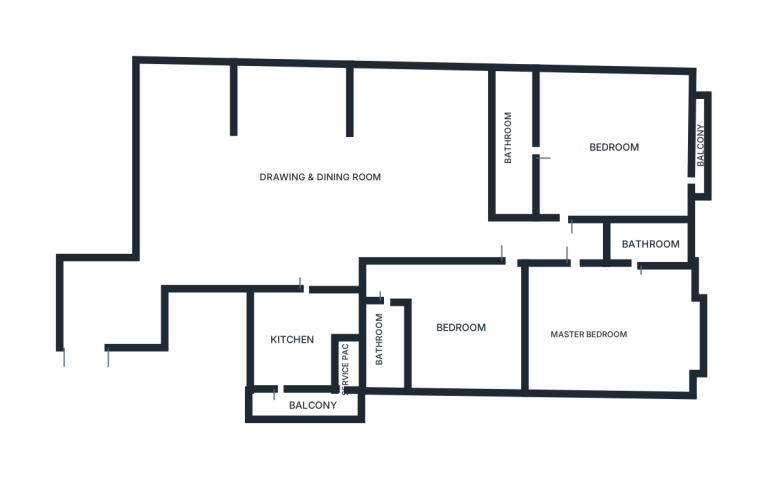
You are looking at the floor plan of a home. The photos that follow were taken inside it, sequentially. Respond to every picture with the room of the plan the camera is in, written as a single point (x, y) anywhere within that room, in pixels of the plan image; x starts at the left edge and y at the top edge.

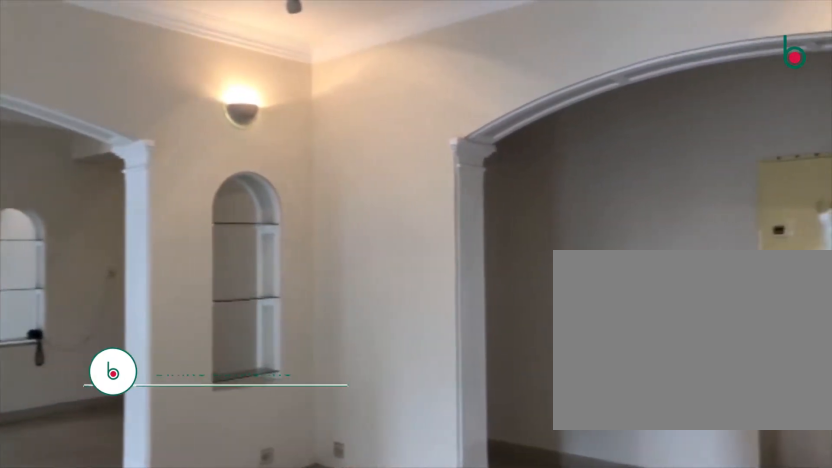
(247, 196)
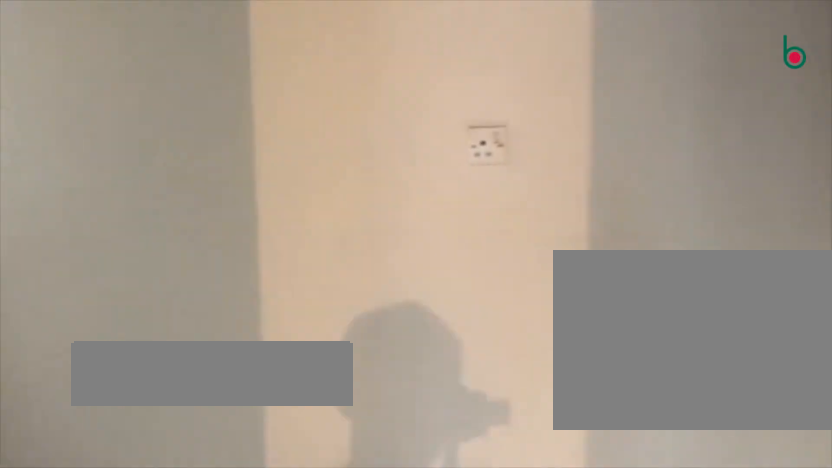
(288, 393)
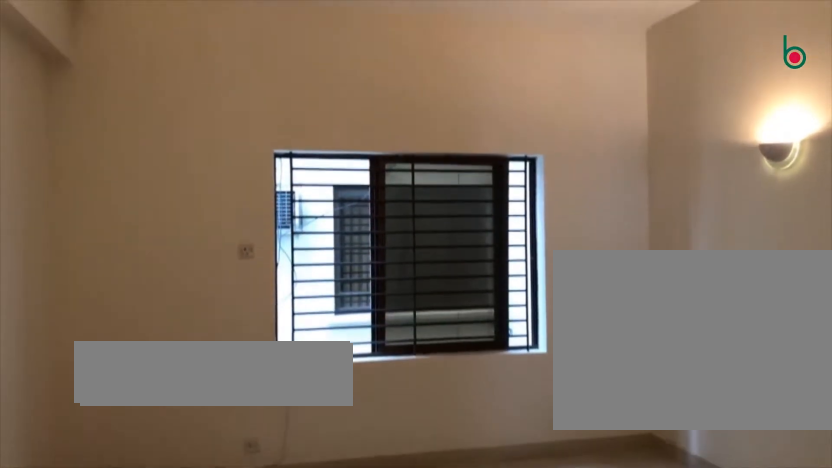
(457, 308)
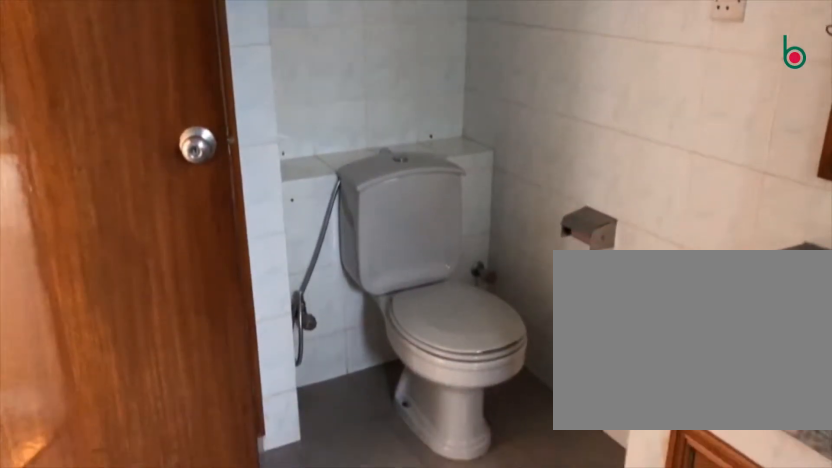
(648, 250)
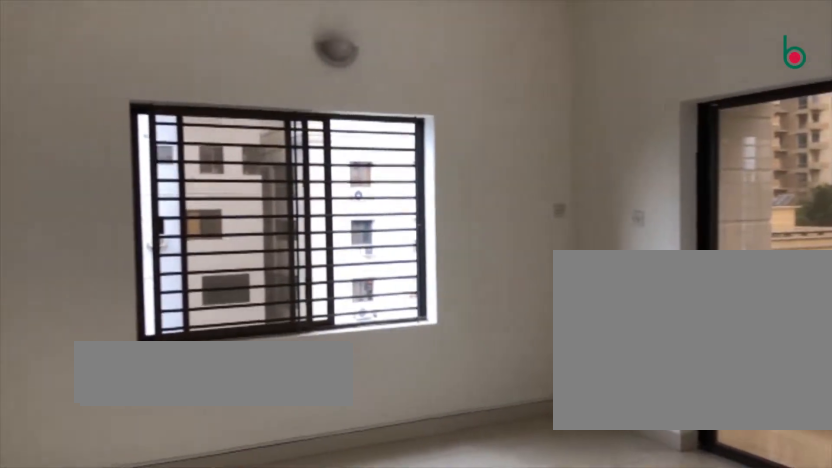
(597, 174)
